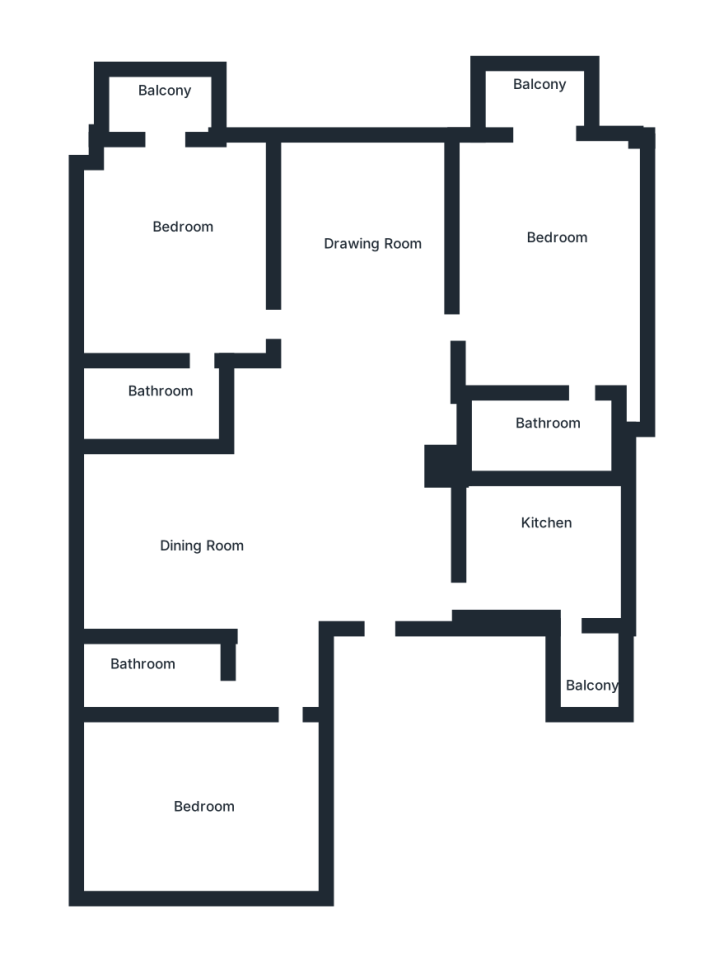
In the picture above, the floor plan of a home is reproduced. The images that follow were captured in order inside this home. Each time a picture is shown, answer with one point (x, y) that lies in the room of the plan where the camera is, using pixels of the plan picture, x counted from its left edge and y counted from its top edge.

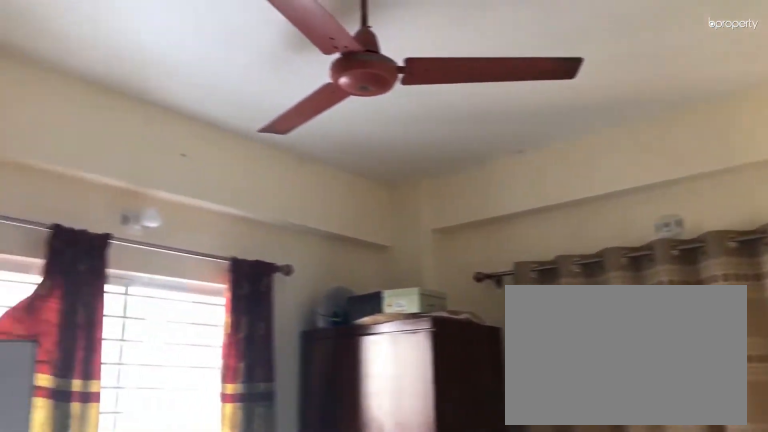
(213, 800)
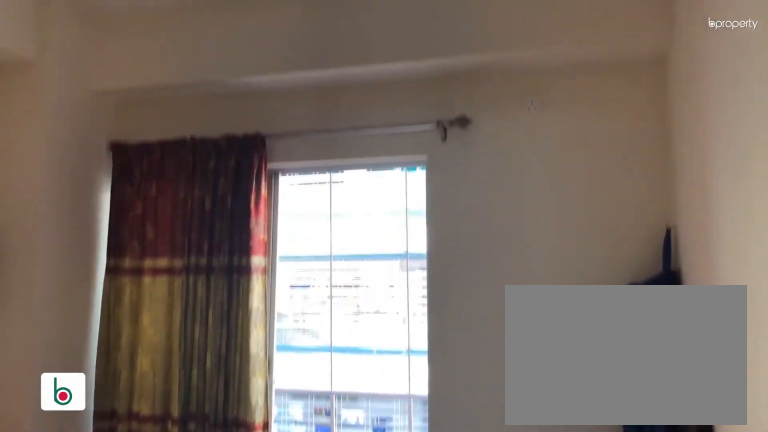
(186, 232)
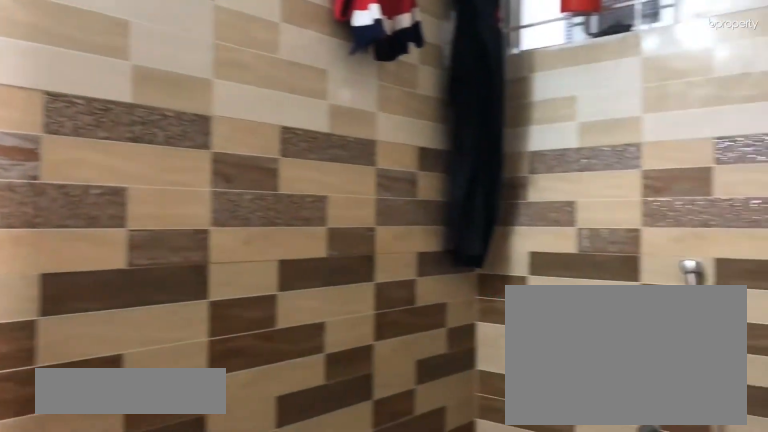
(167, 414)
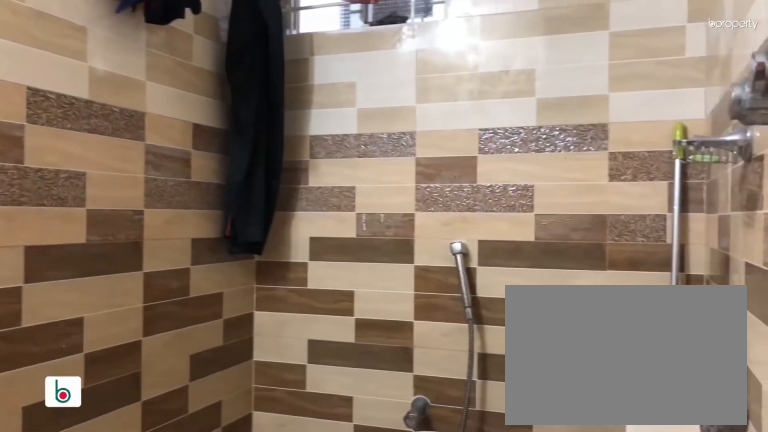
(167, 414)
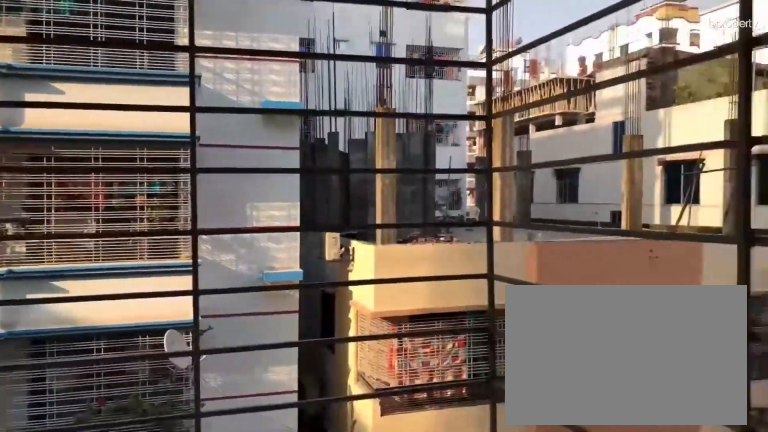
(160, 107)
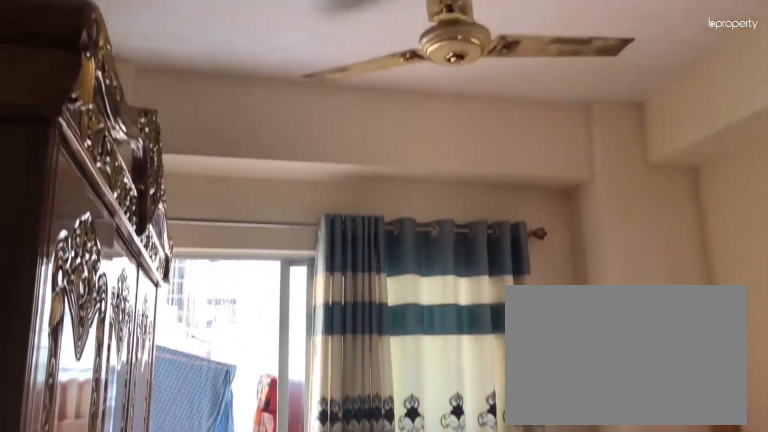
(574, 284)
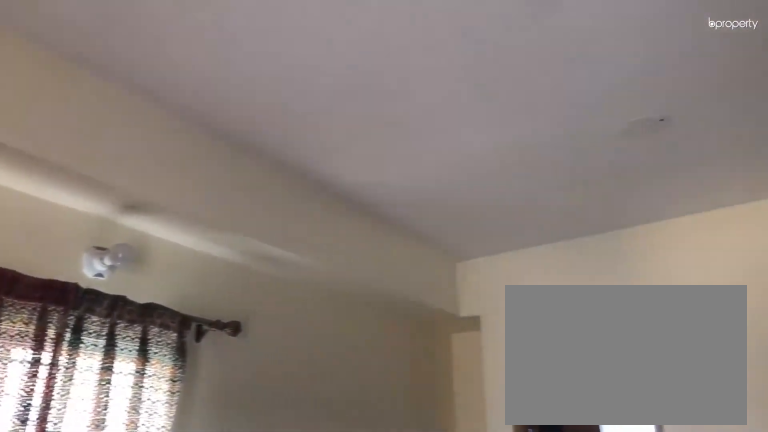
(574, 284)
